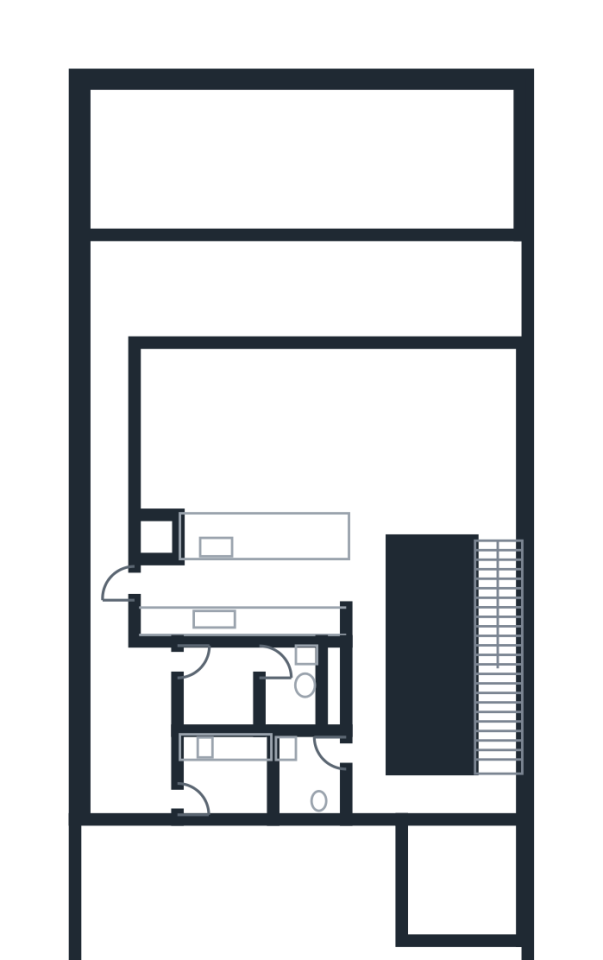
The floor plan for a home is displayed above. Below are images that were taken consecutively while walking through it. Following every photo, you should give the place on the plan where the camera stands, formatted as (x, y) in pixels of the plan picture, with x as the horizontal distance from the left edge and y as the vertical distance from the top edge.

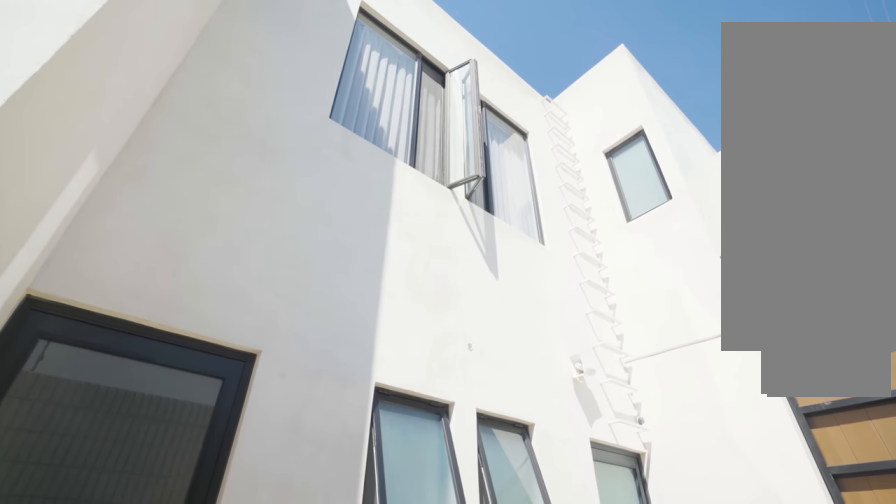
(111, 672)
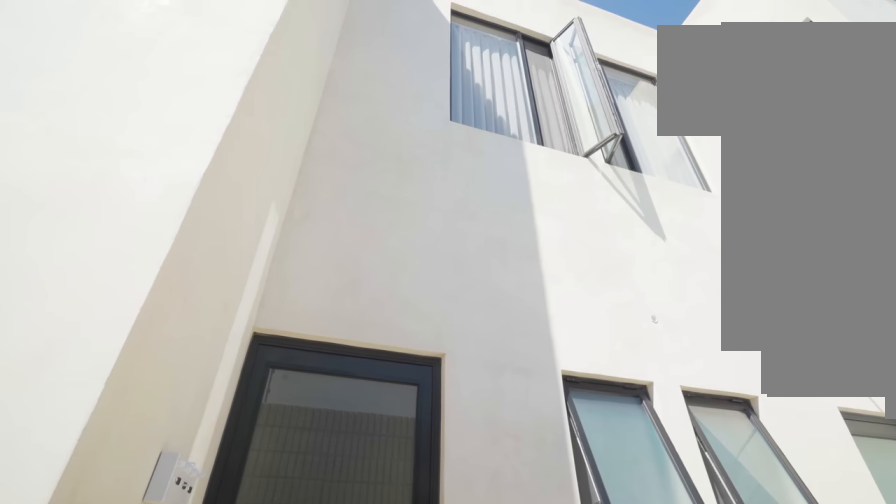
(110, 696)
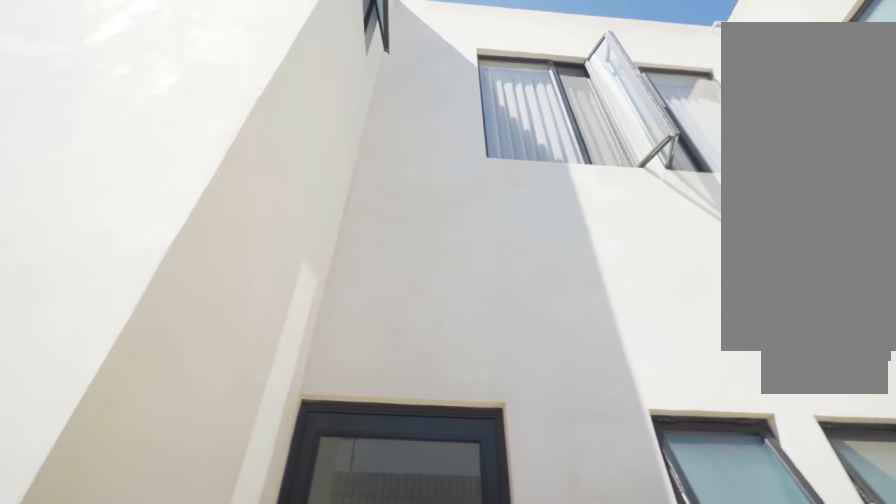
(110, 698)
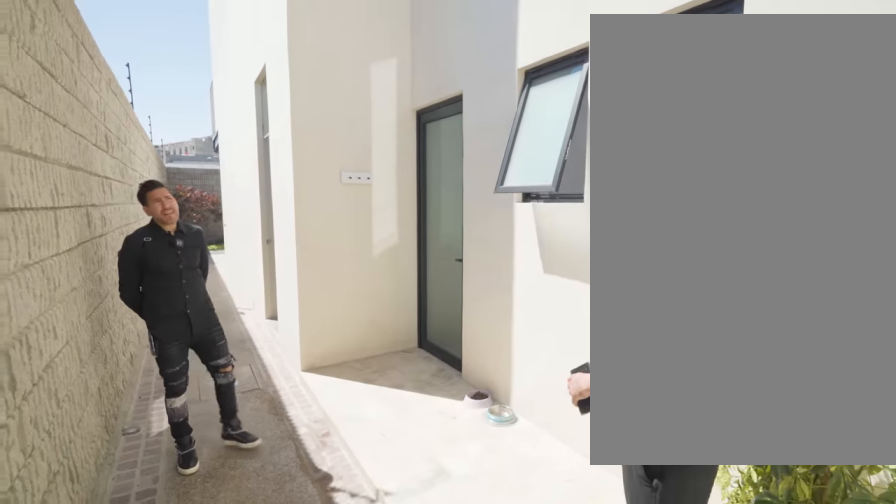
(123, 782)
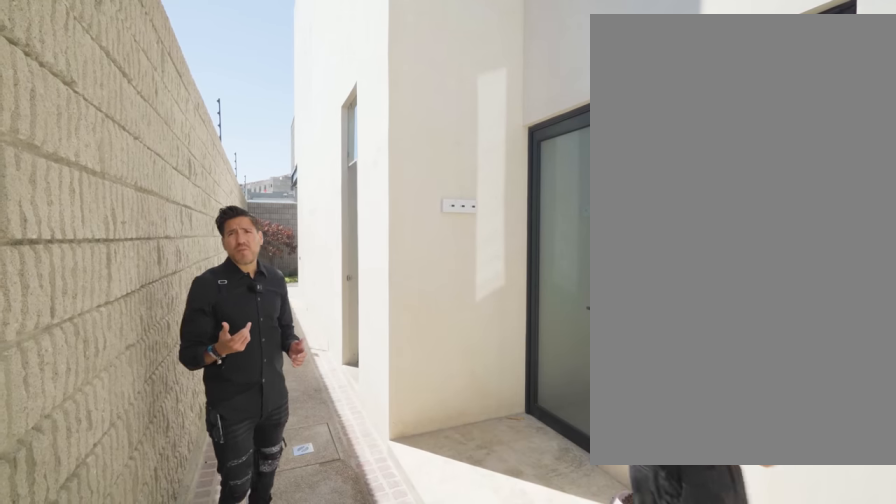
(117, 774)
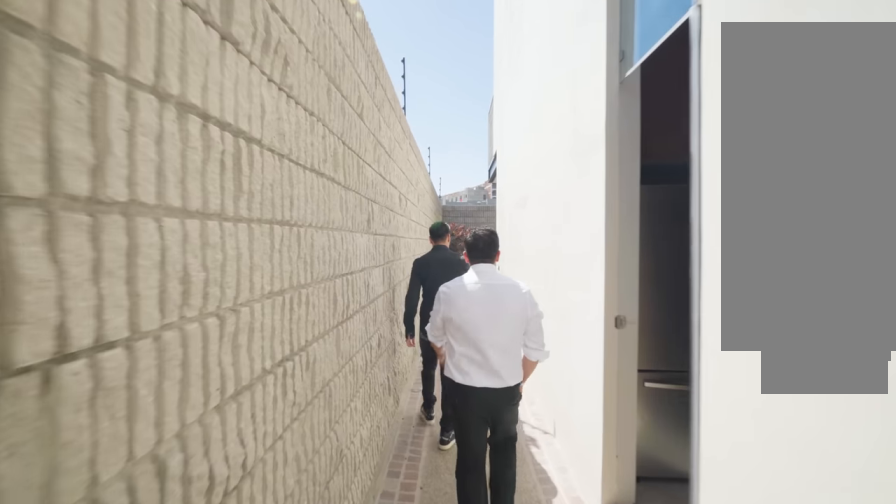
(97, 677)
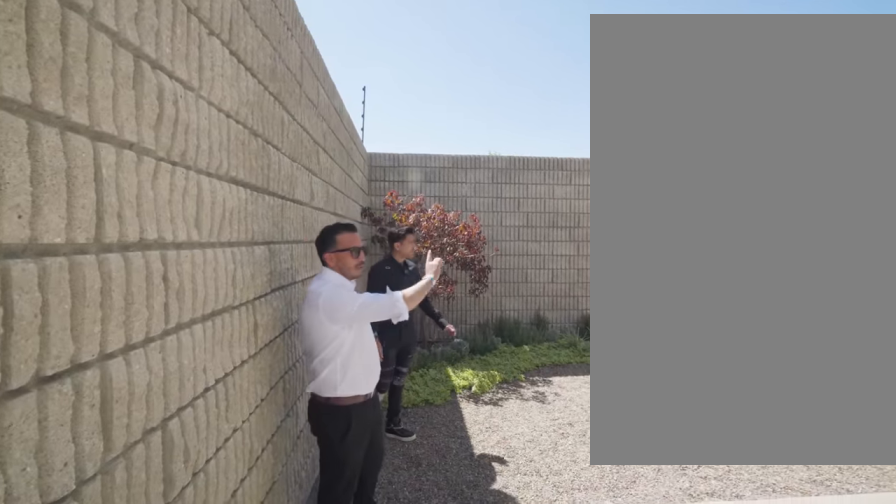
(110, 382)
